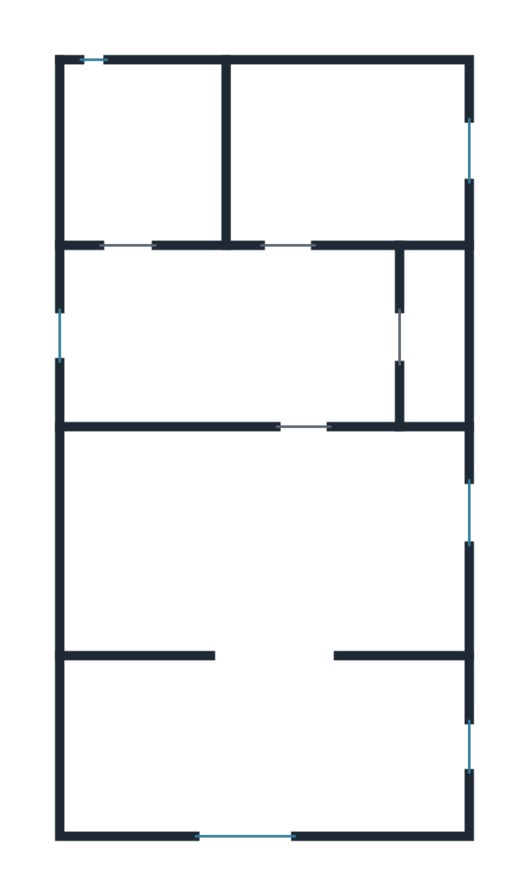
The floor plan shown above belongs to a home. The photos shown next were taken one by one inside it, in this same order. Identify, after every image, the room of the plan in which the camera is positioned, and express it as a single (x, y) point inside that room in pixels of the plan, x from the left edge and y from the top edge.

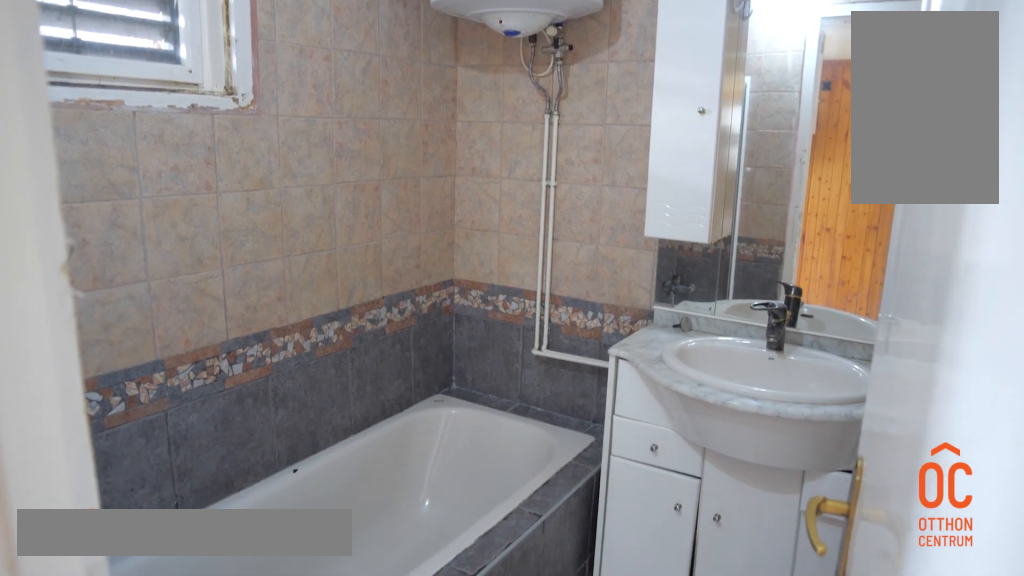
(142, 152)
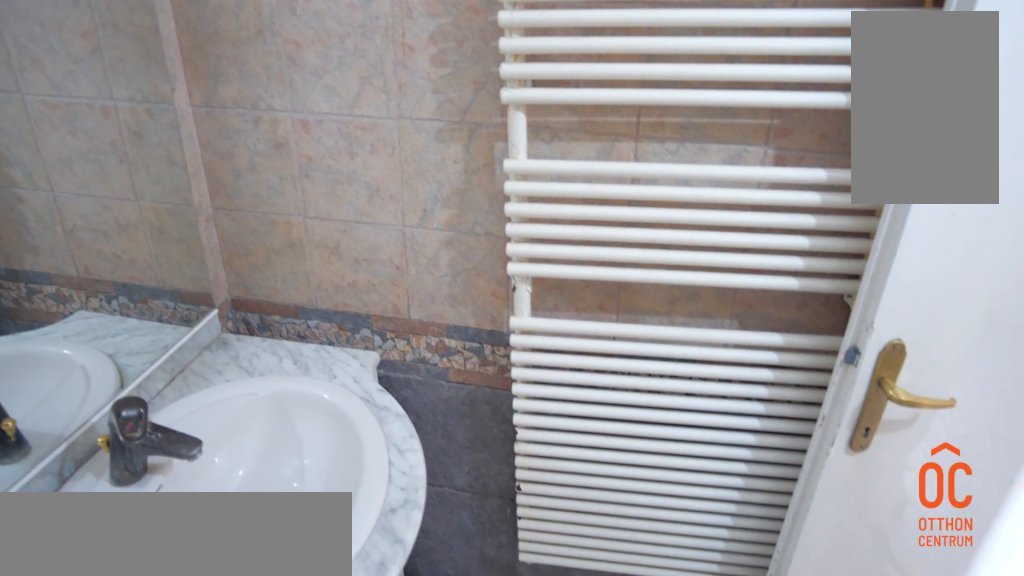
(142, 152)
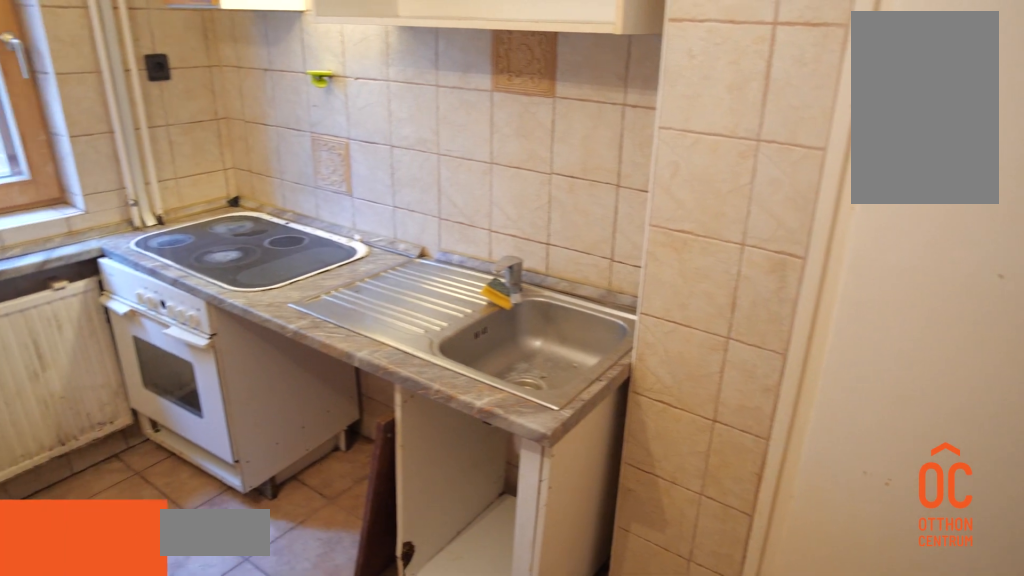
(350, 152)
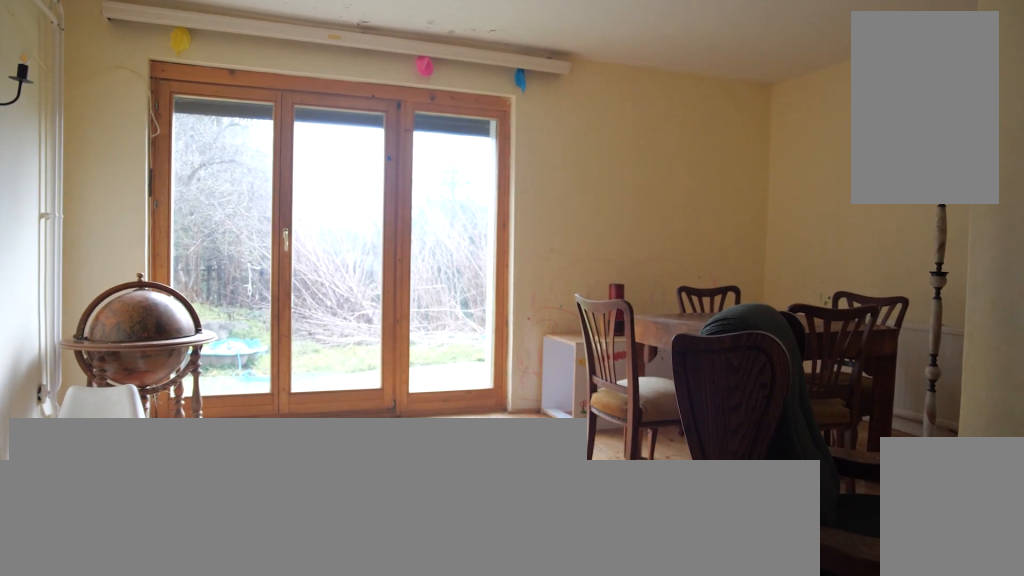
(261, 613)
